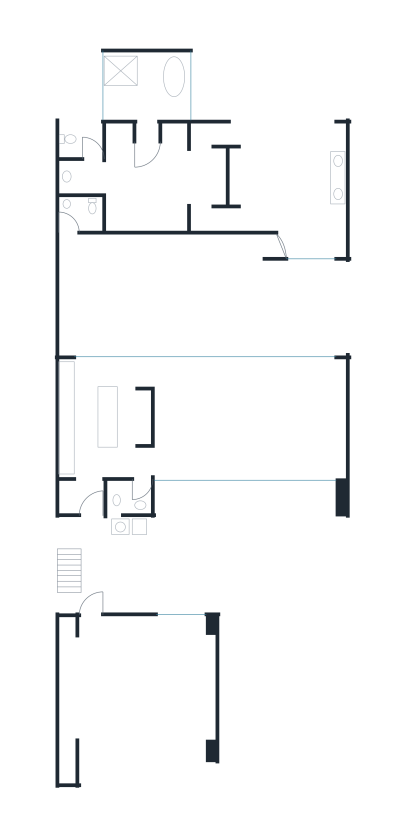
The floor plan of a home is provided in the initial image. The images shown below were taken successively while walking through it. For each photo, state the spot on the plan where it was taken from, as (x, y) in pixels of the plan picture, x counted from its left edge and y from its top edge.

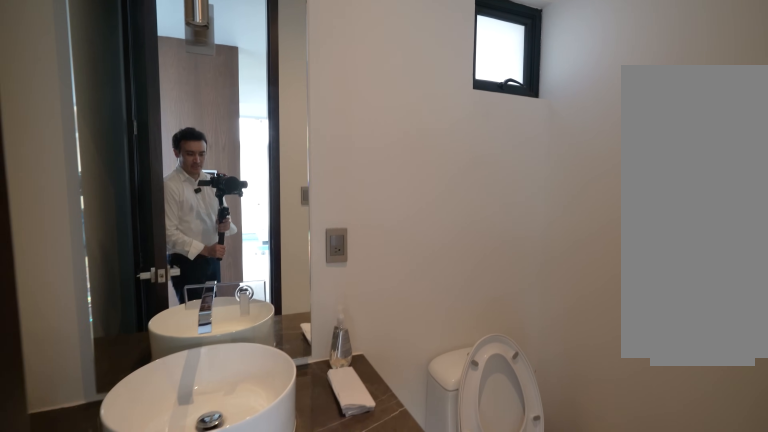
(141, 483)
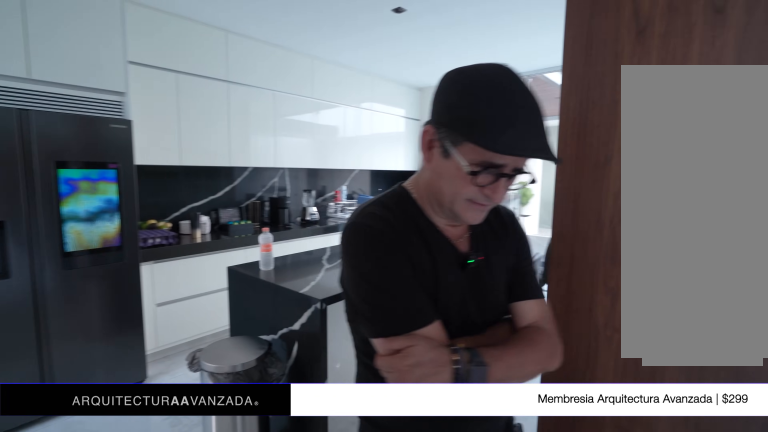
(141, 469)
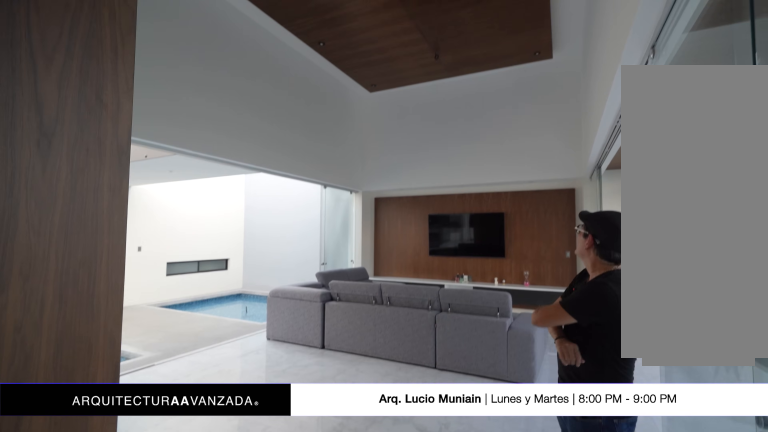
(165, 449)
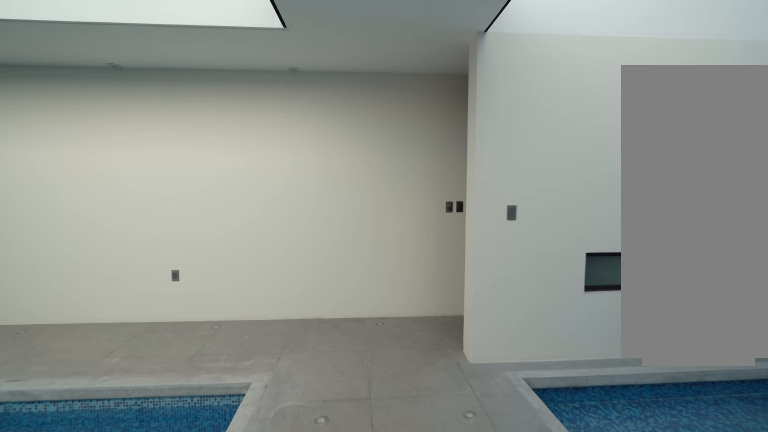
(277, 243)
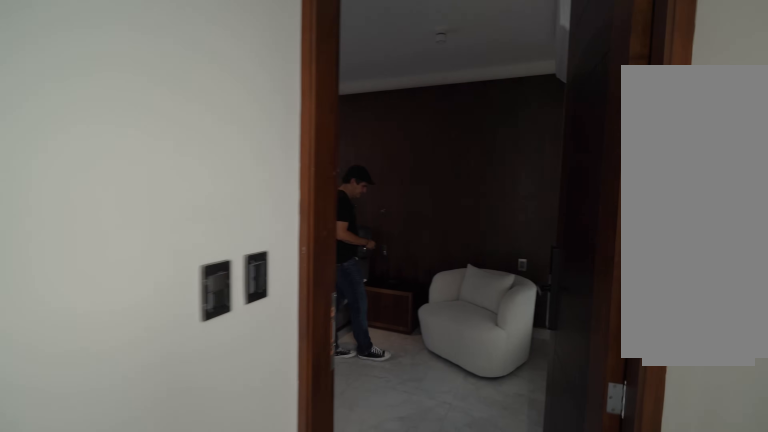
(297, 239)
